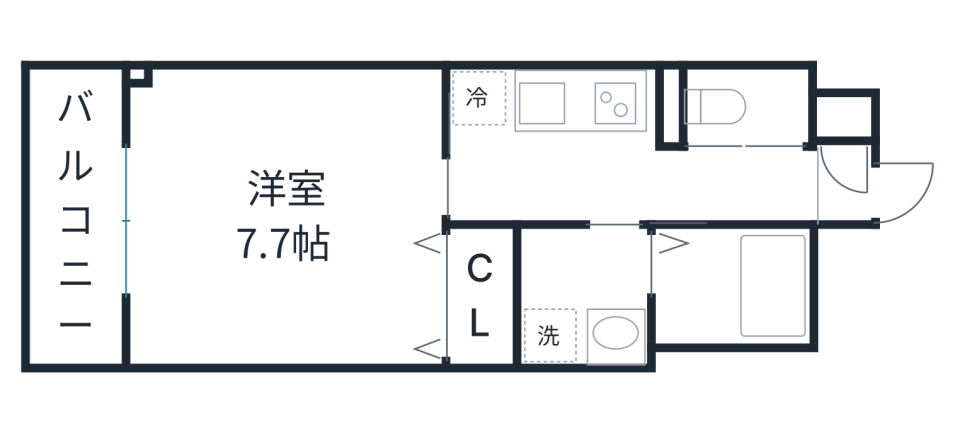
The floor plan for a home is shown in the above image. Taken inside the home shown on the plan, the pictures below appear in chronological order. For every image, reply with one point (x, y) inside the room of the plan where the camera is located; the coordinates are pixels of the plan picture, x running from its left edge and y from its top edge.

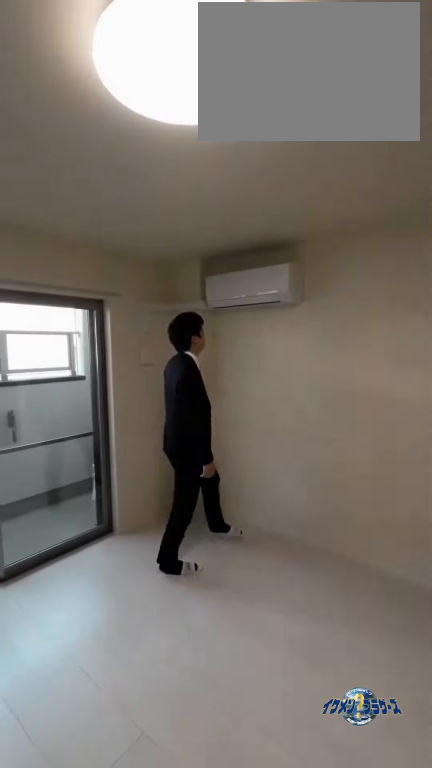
(287, 218)
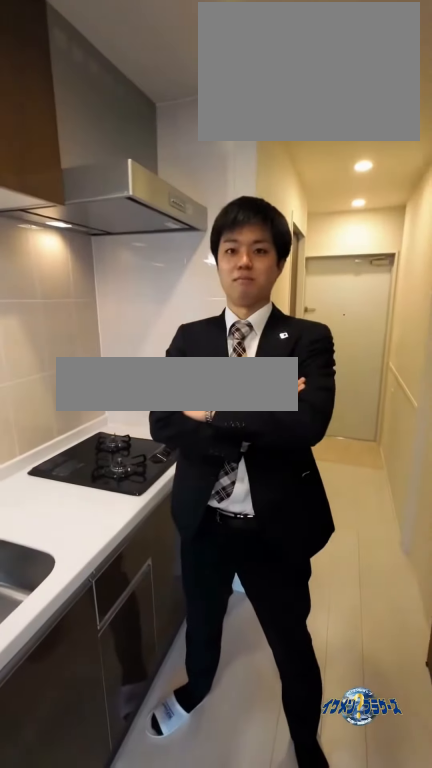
(544, 109)
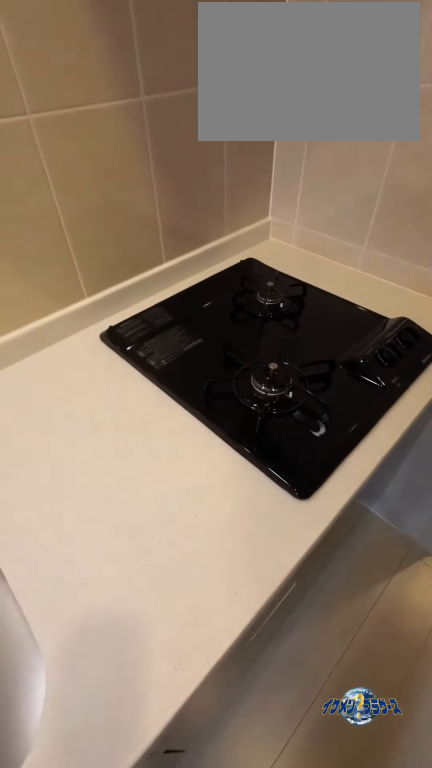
(544, 109)
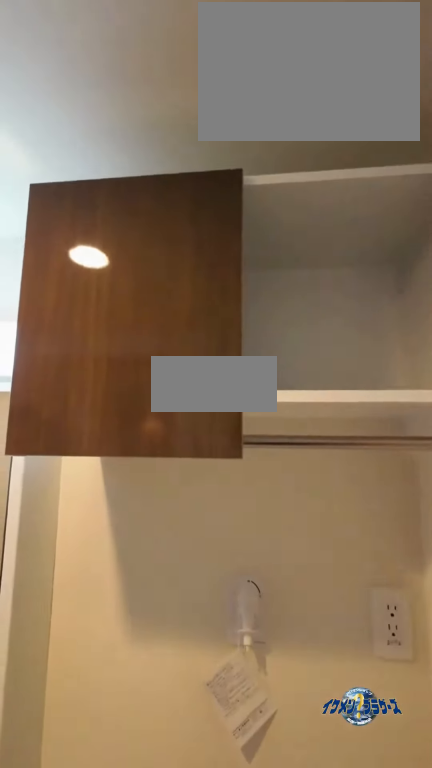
(591, 319)
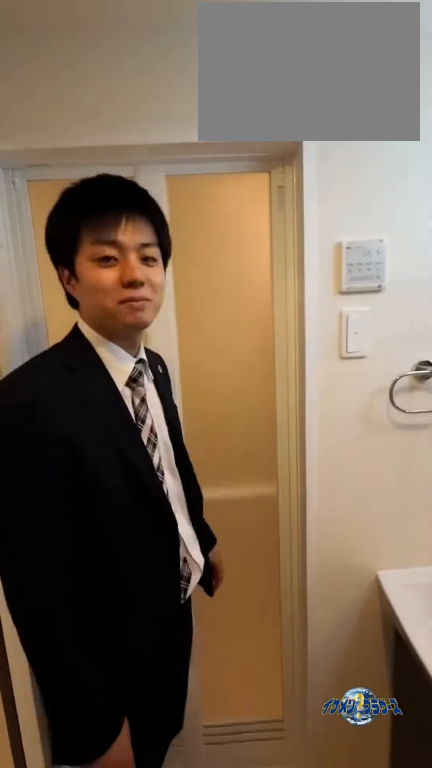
(591, 319)
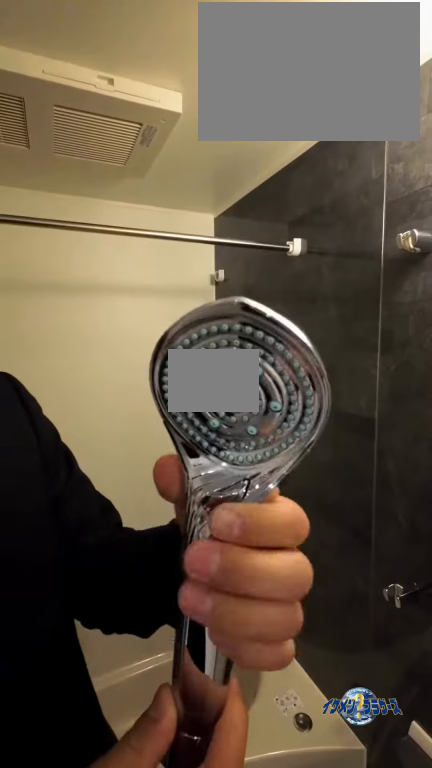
(735, 289)
